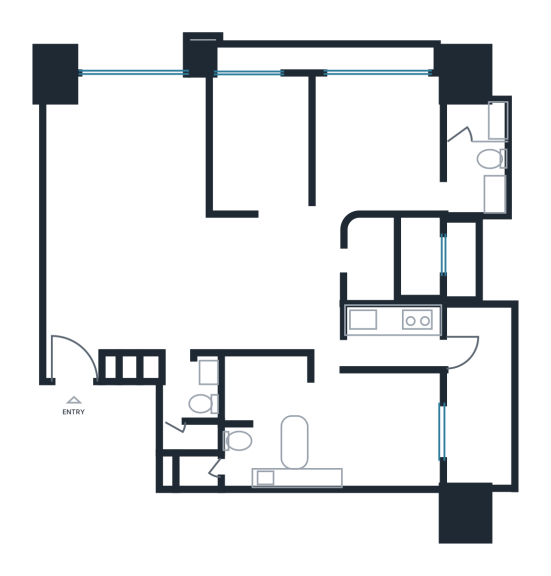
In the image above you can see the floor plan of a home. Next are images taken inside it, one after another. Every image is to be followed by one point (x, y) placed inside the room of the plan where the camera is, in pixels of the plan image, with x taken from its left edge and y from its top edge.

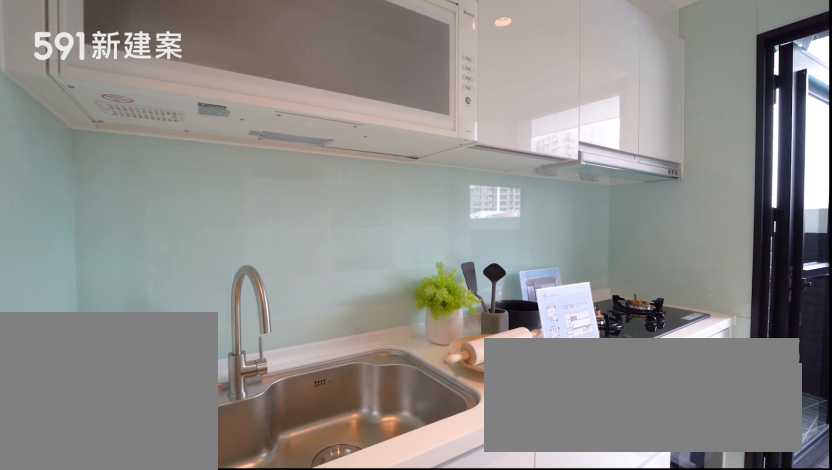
(394, 342)
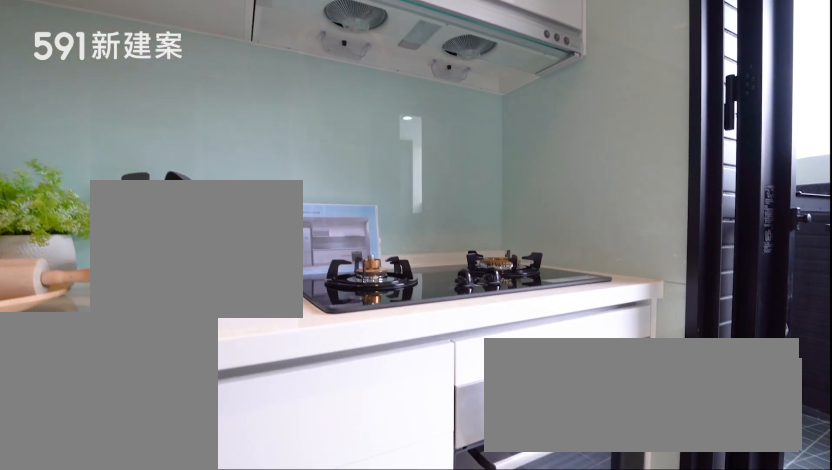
(394, 342)
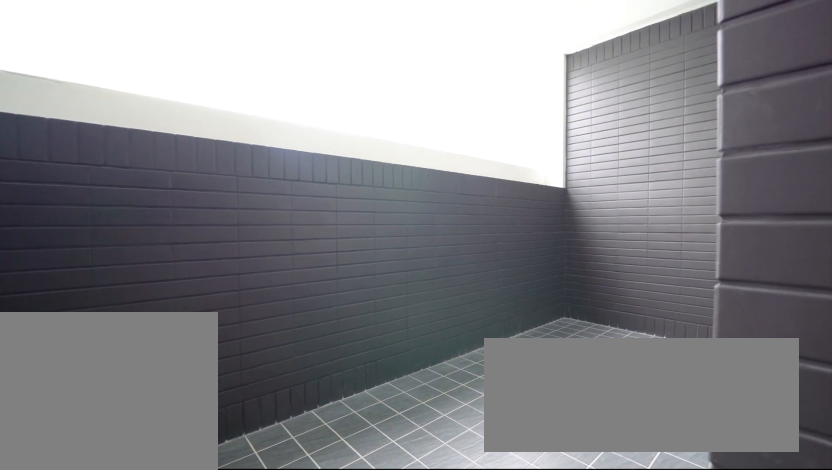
(477, 400)
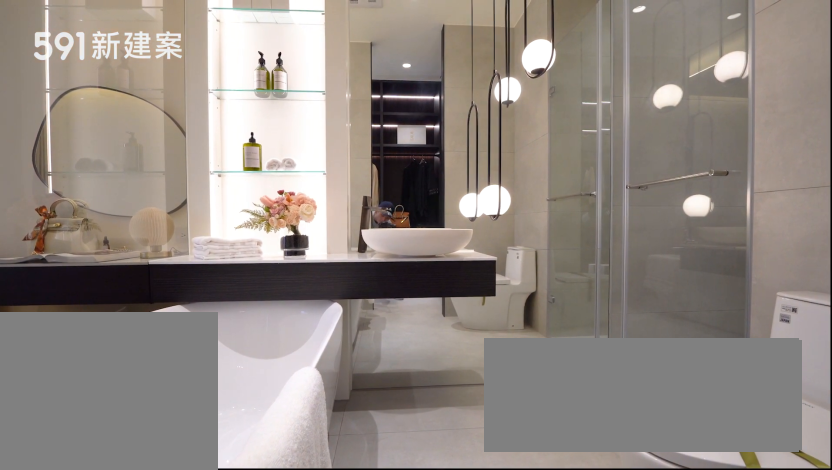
(268, 454)
